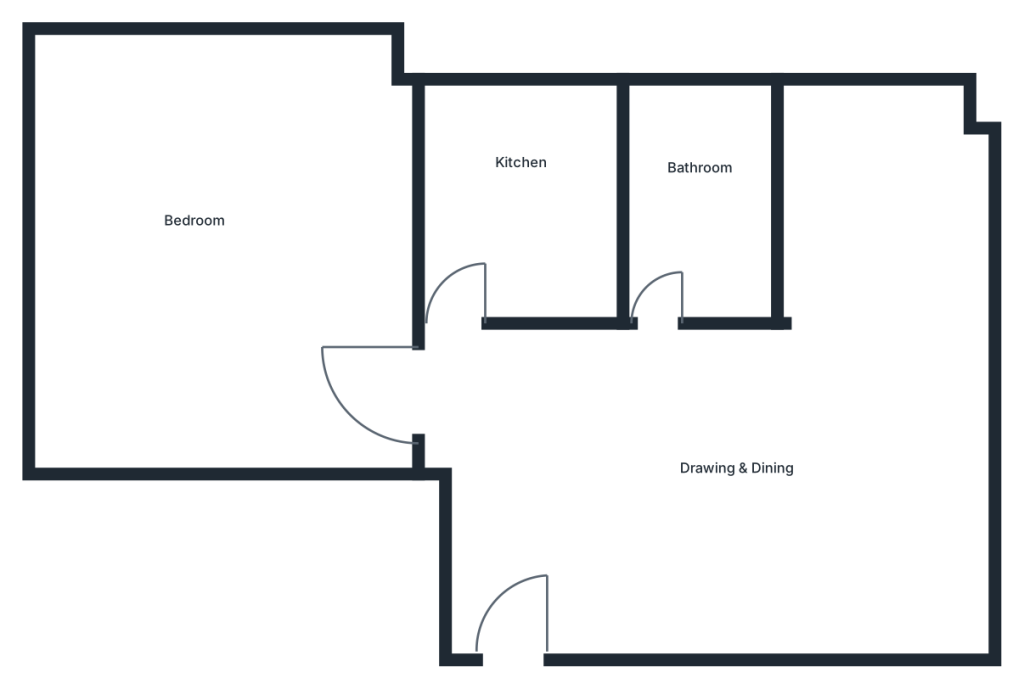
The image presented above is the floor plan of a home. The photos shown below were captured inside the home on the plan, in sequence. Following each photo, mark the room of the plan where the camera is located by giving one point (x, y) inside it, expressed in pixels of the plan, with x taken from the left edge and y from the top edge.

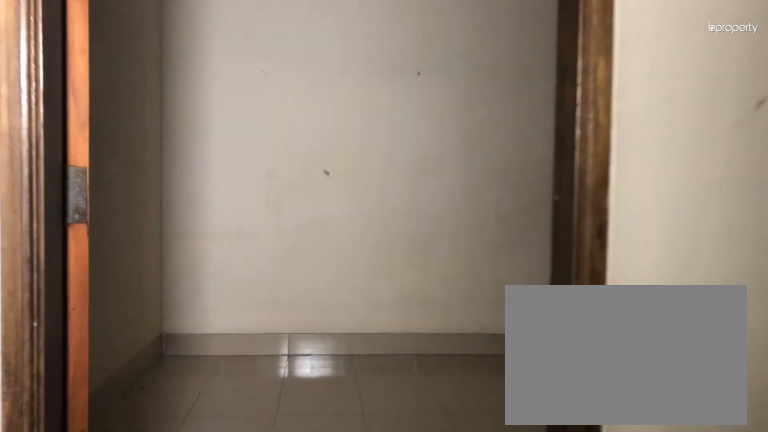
(396, 378)
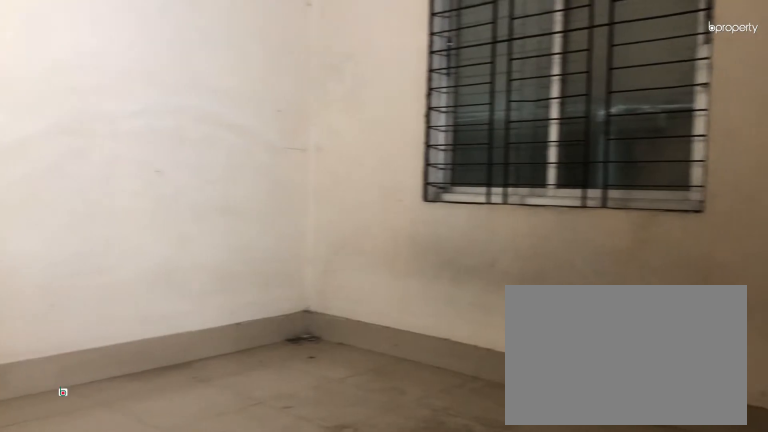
(153, 243)
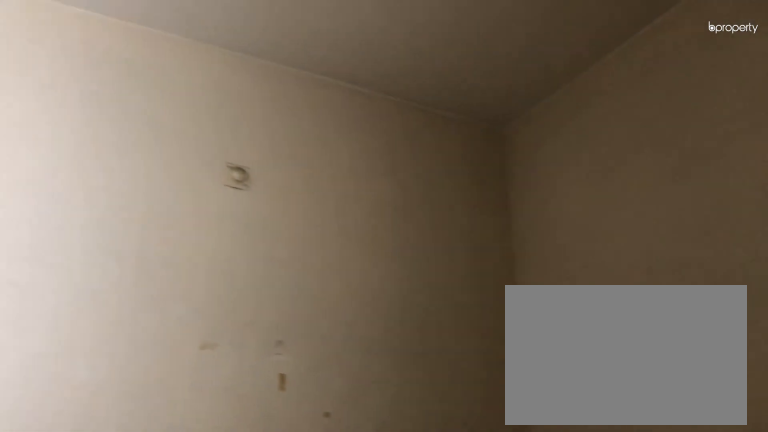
(153, 243)
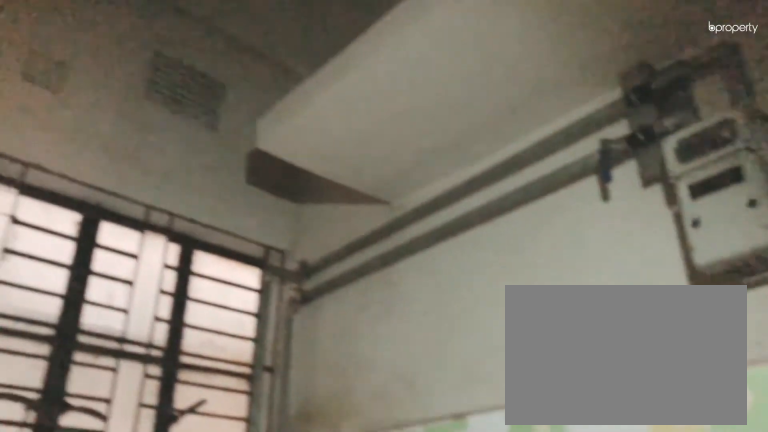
(527, 195)
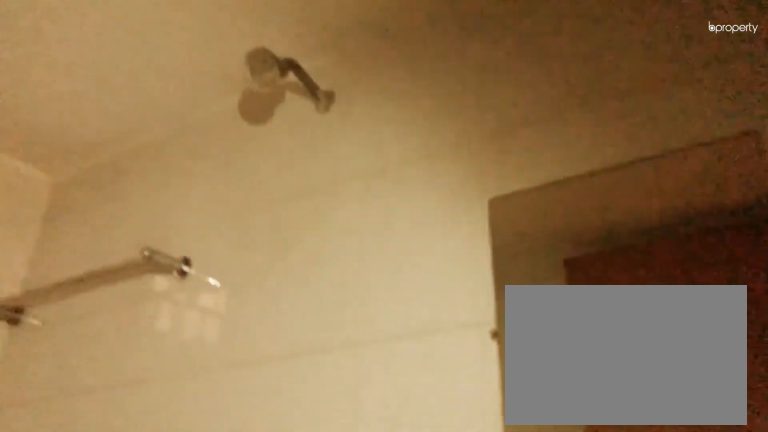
(692, 189)
